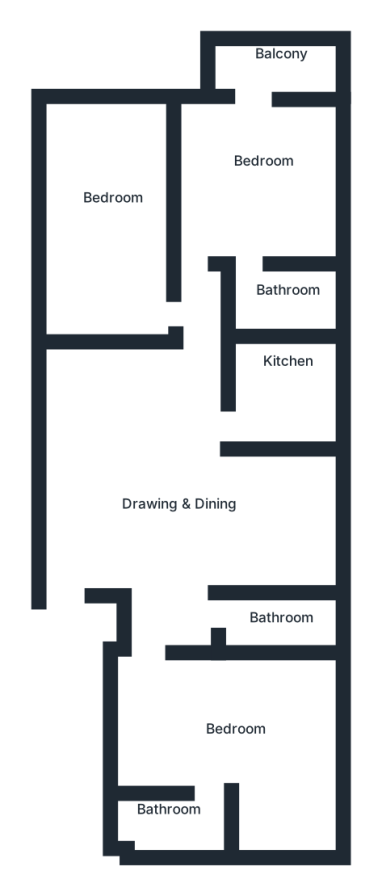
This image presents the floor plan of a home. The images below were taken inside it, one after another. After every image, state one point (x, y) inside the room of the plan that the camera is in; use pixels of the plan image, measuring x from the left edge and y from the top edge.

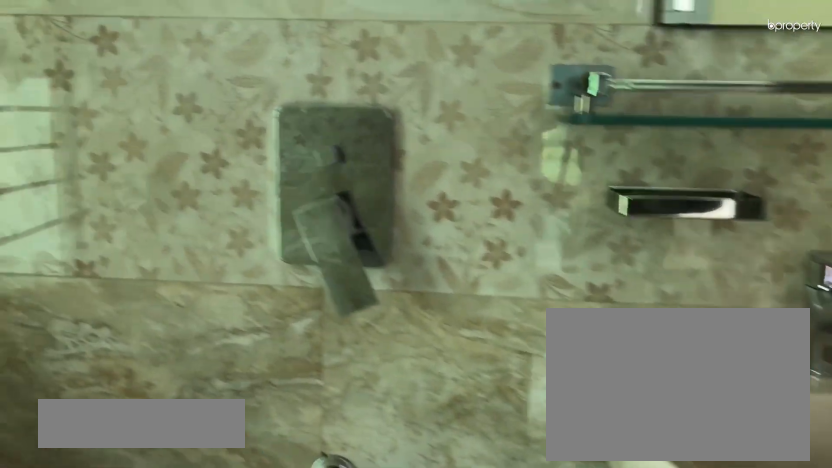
(279, 296)
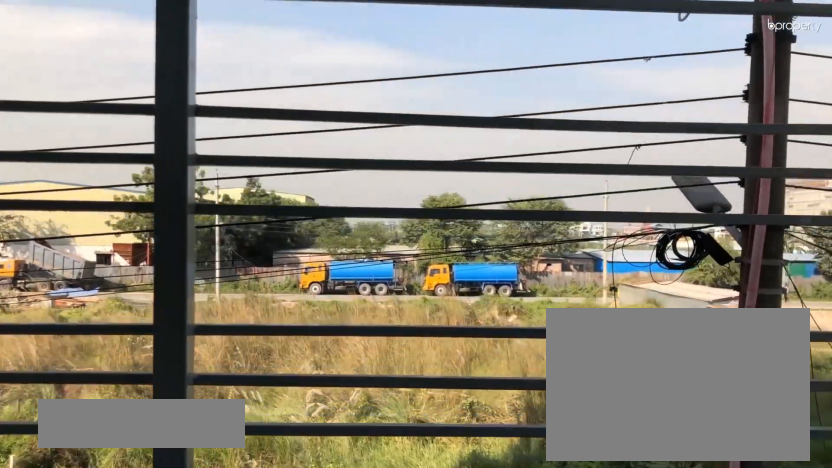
(261, 57)
